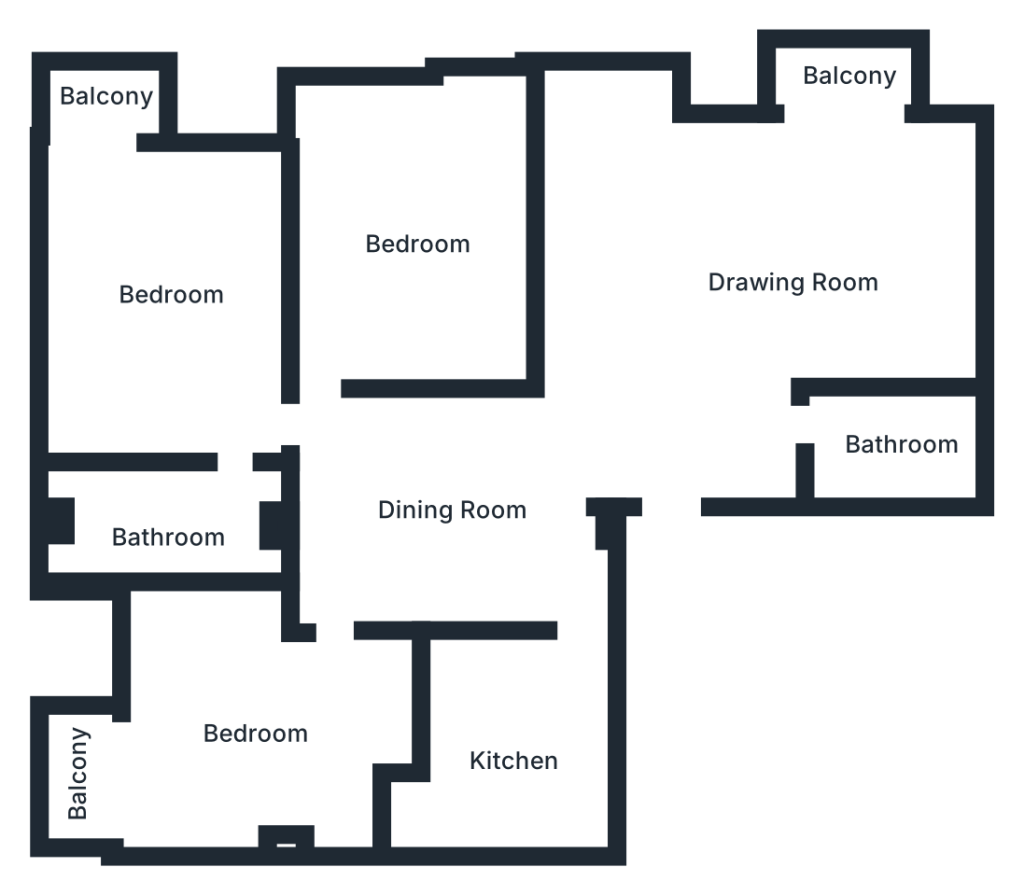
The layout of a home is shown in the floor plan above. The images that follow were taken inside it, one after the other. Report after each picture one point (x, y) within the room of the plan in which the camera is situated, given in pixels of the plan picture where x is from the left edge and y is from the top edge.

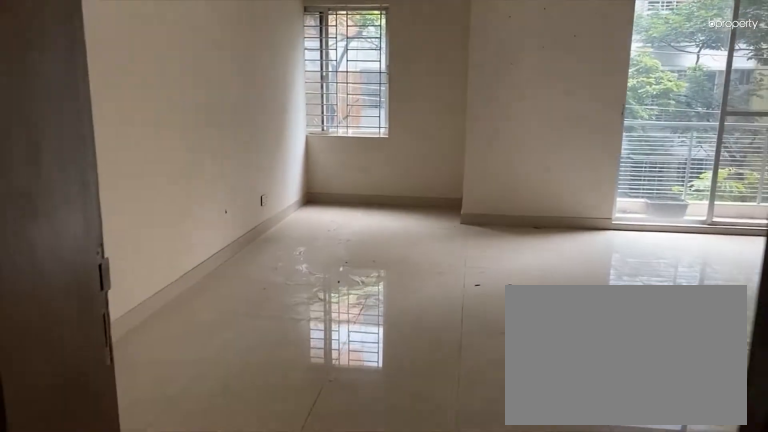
(787, 275)
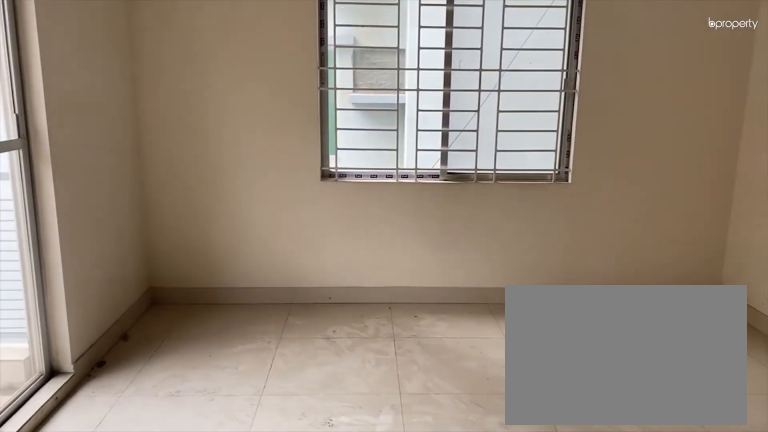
(787, 275)
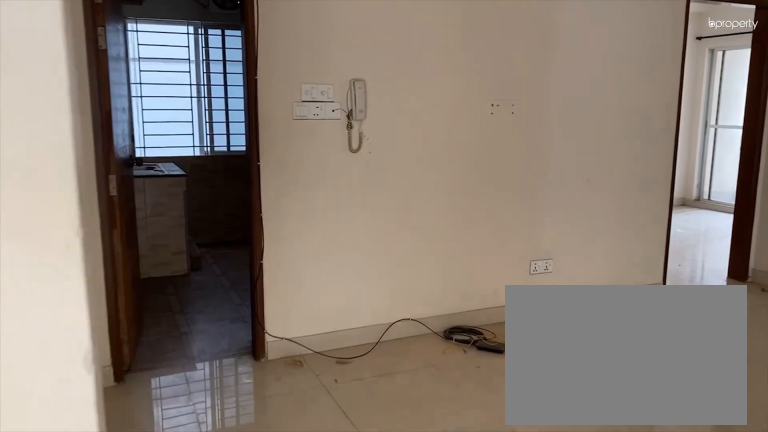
(458, 506)
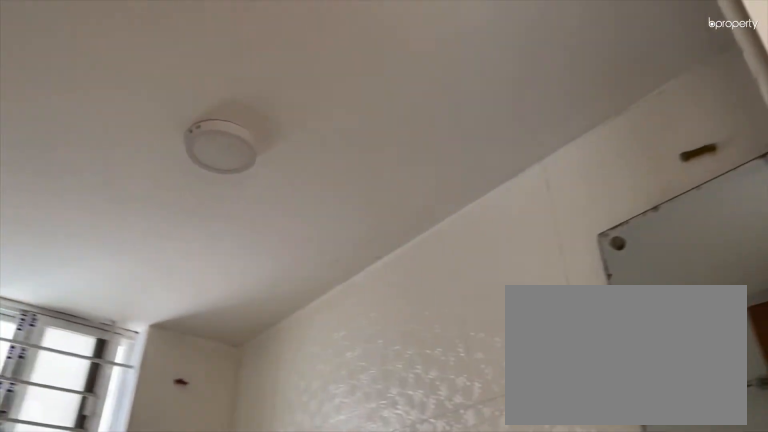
(897, 424)
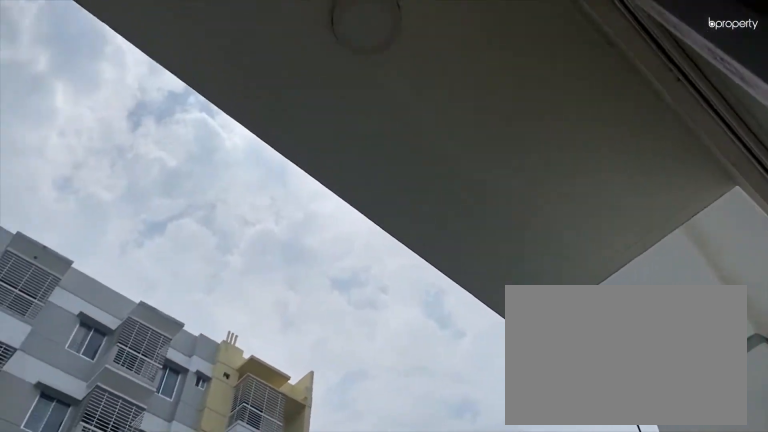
(841, 77)
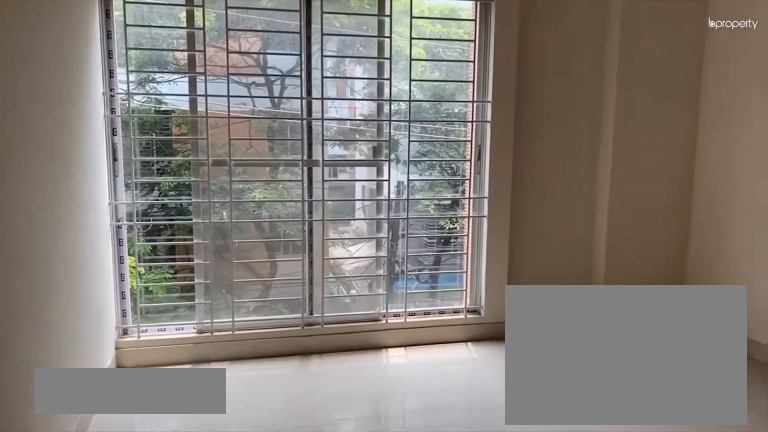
(424, 245)
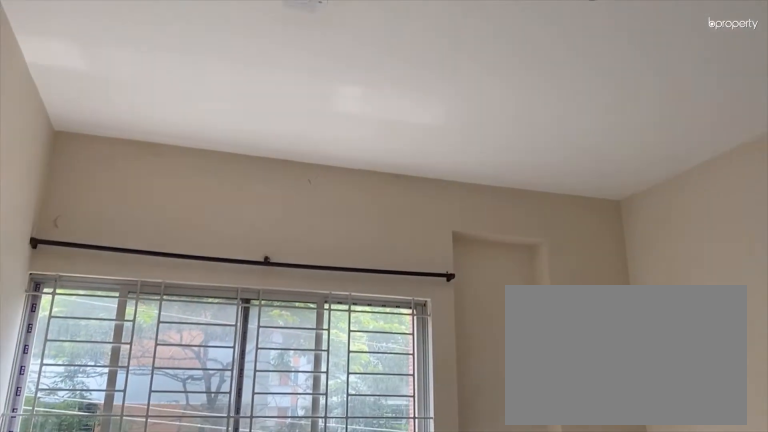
(424, 245)
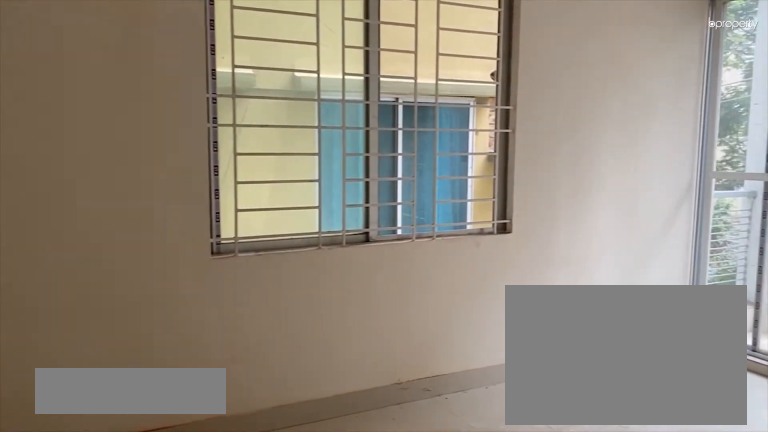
(179, 298)
